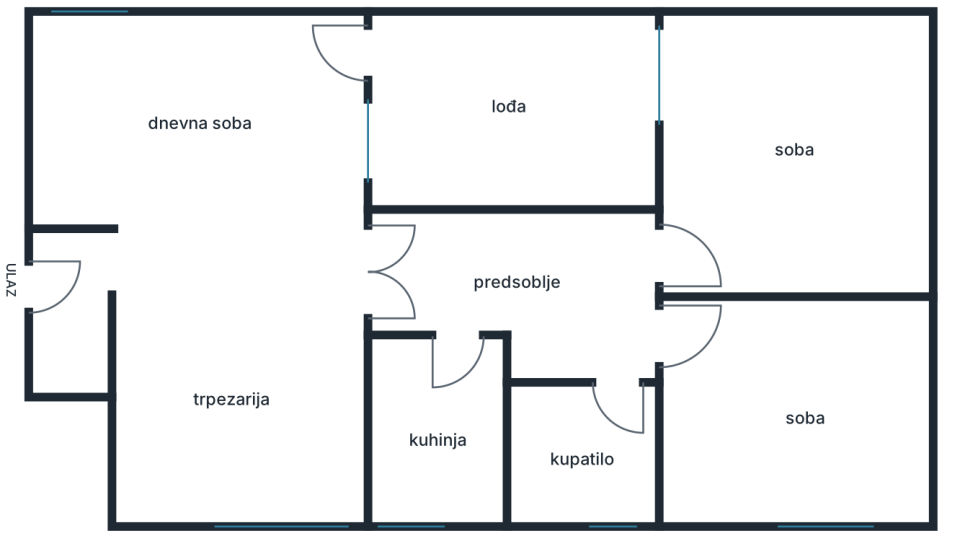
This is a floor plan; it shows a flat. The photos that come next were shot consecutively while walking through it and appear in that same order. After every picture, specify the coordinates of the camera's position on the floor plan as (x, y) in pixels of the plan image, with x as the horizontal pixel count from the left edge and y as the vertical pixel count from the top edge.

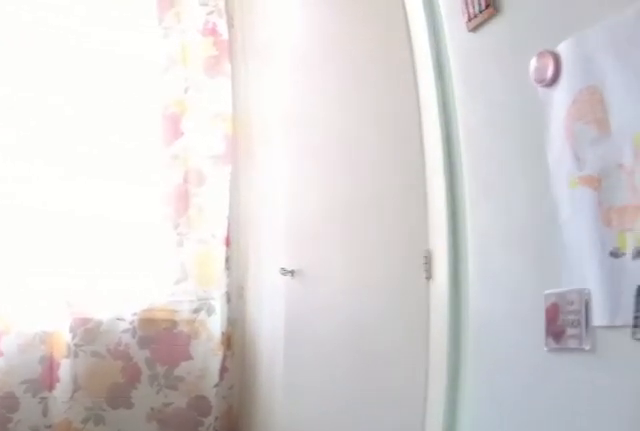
(438, 374)
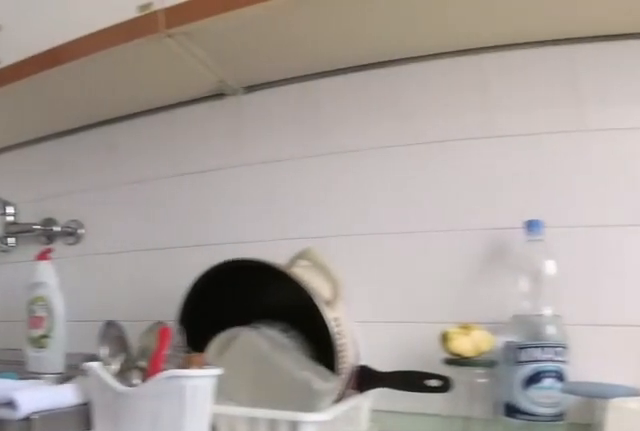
(423, 506)
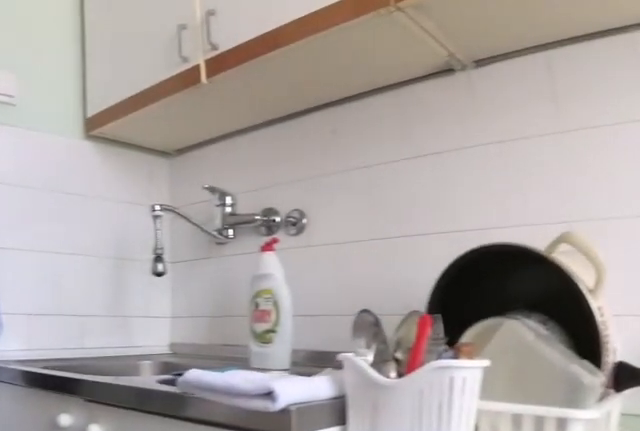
(430, 505)
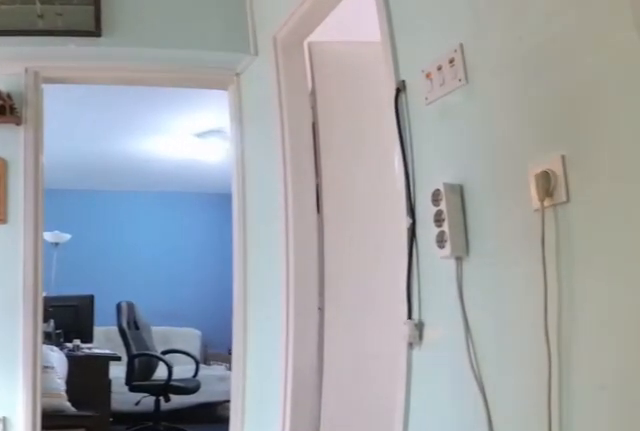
(472, 291)
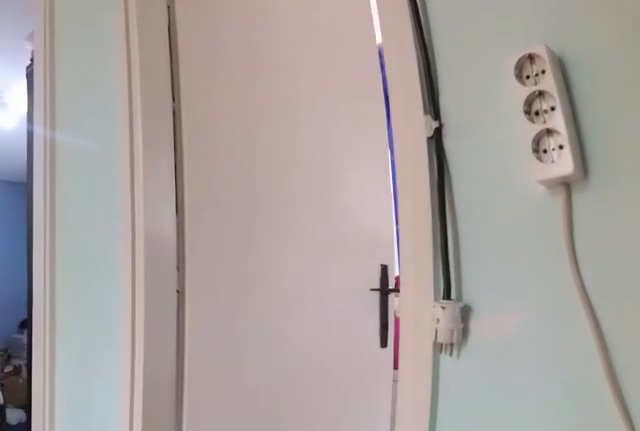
(522, 316)
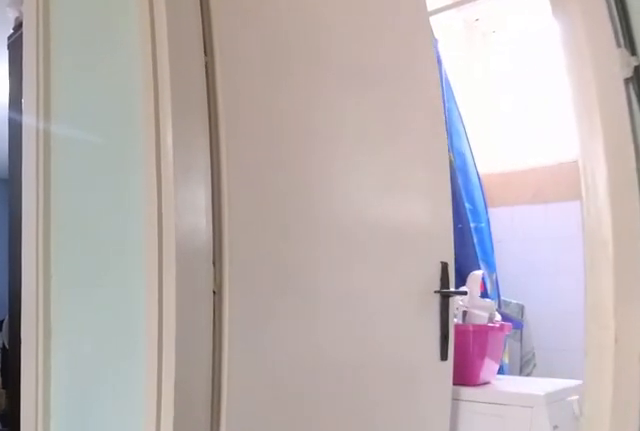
(546, 330)
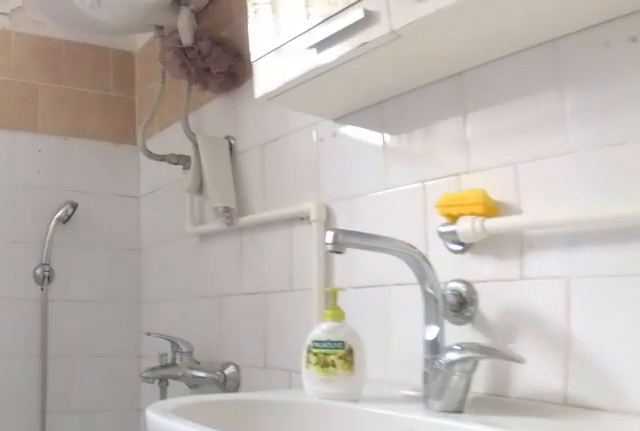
(610, 395)
